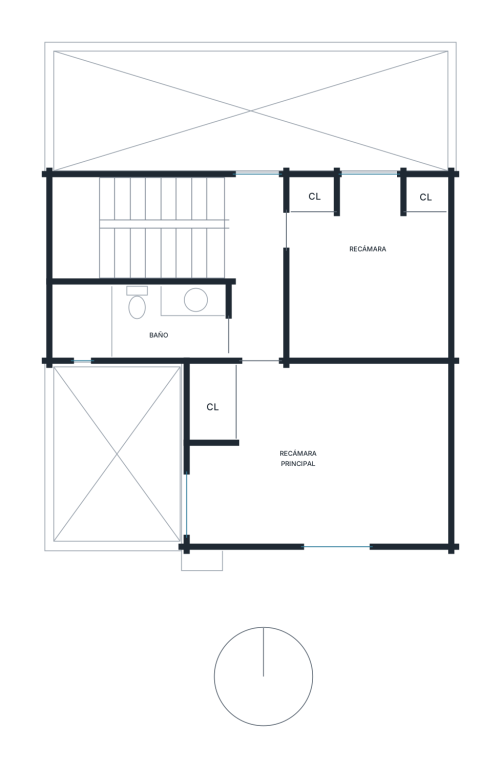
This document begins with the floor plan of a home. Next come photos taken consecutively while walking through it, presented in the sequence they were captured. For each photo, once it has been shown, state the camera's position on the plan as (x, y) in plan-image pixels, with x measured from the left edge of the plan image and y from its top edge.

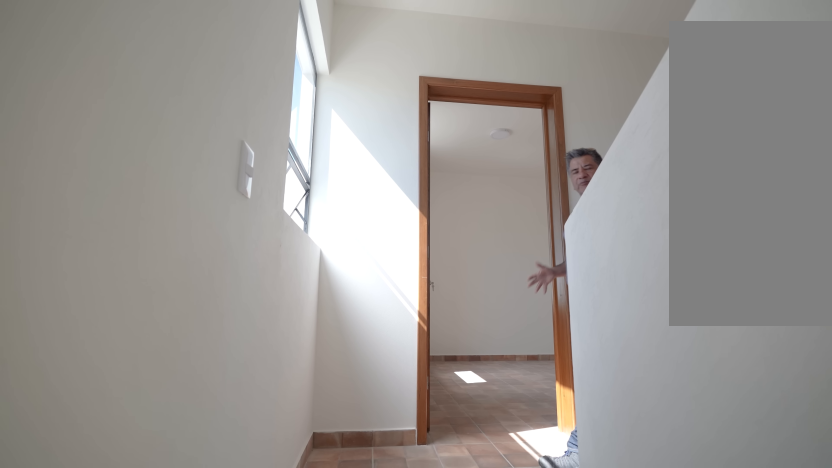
(119, 193)
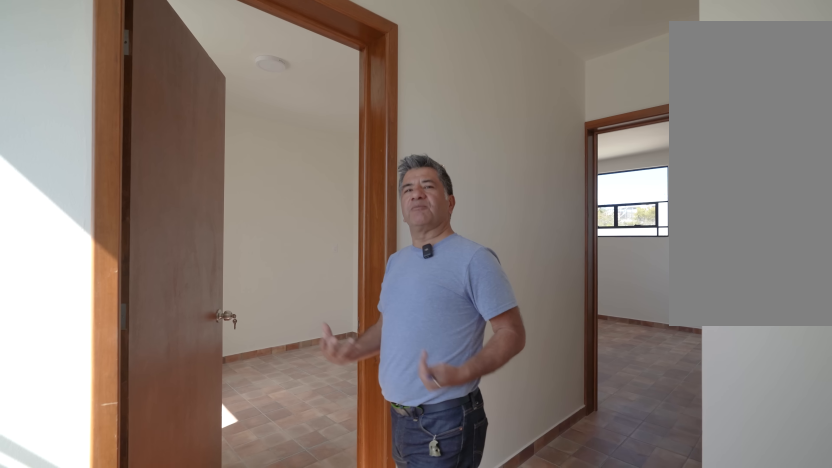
(222, 196)
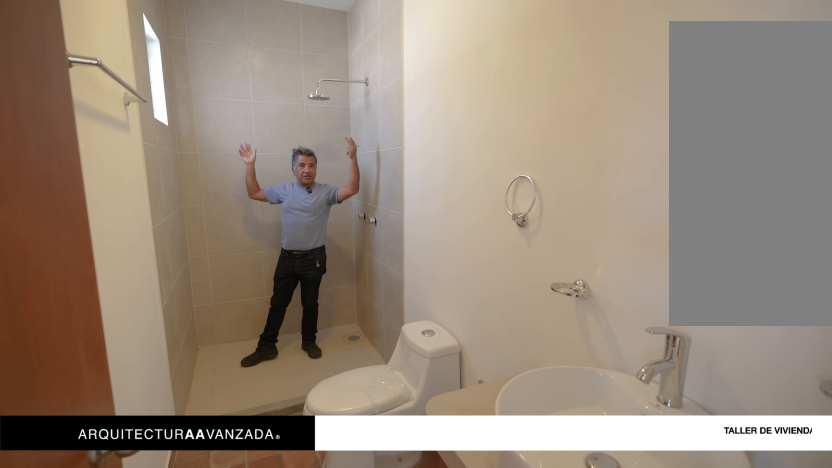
(202, 336)
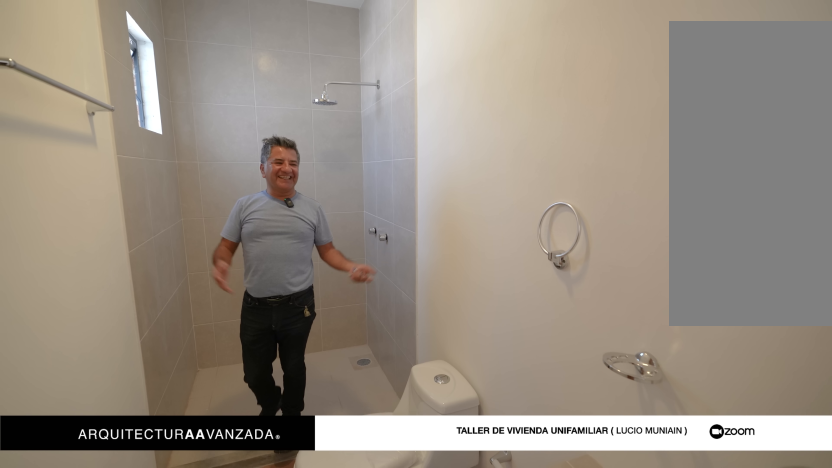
(201, 335)
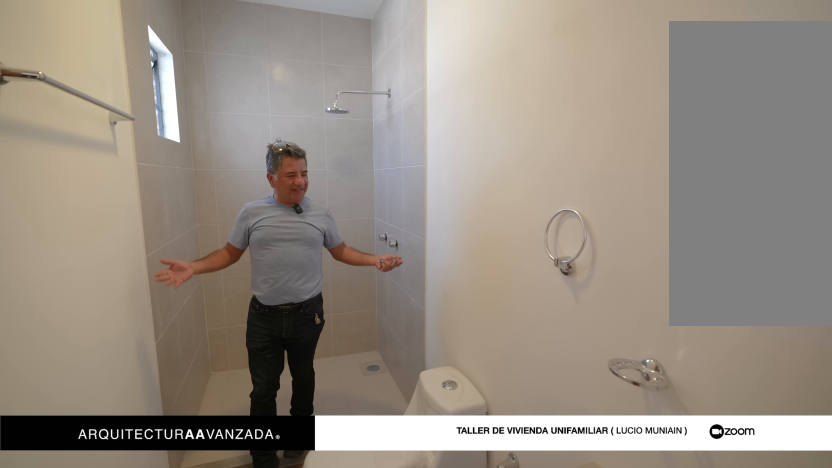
(199, 333)
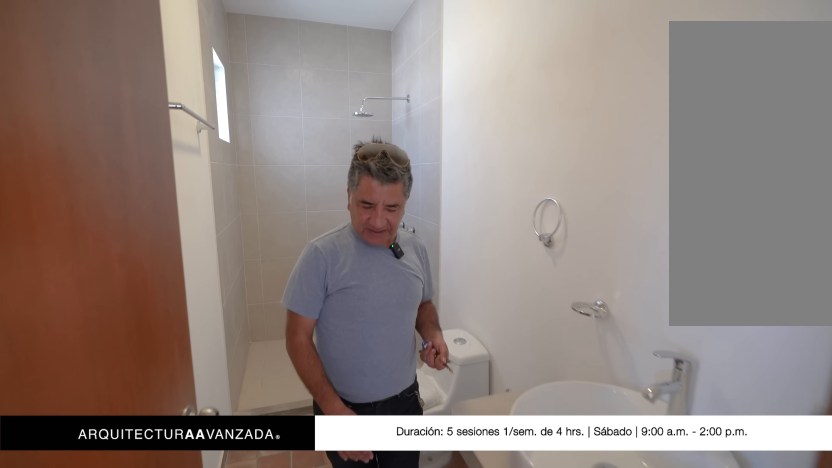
(199, 333)
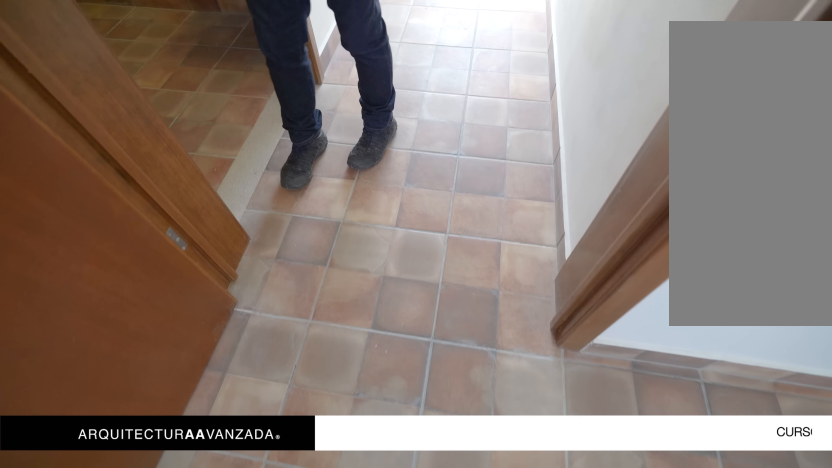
(255, 330)
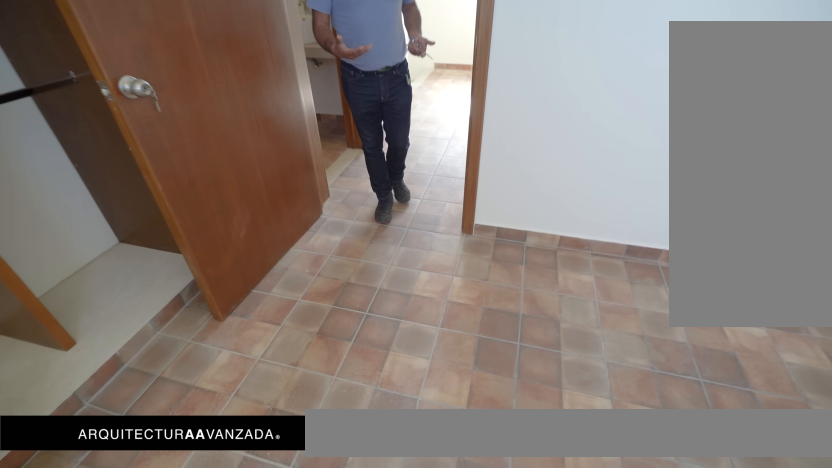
(260, 331)
